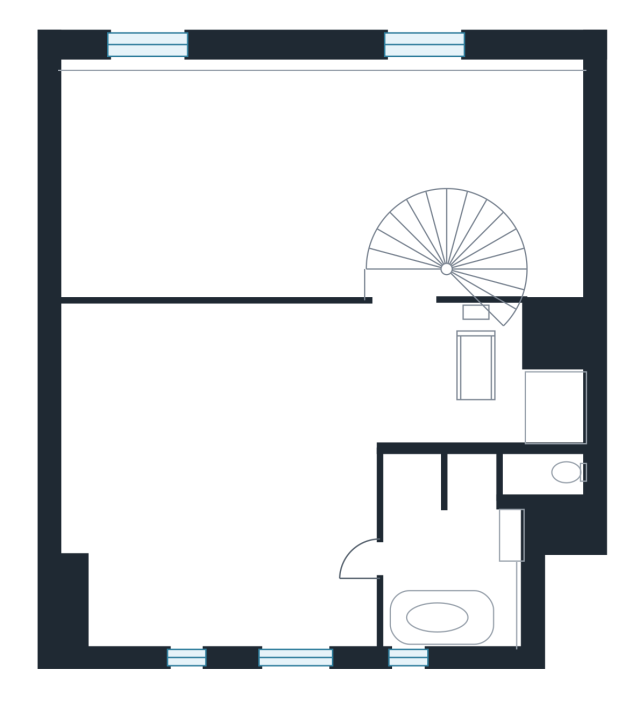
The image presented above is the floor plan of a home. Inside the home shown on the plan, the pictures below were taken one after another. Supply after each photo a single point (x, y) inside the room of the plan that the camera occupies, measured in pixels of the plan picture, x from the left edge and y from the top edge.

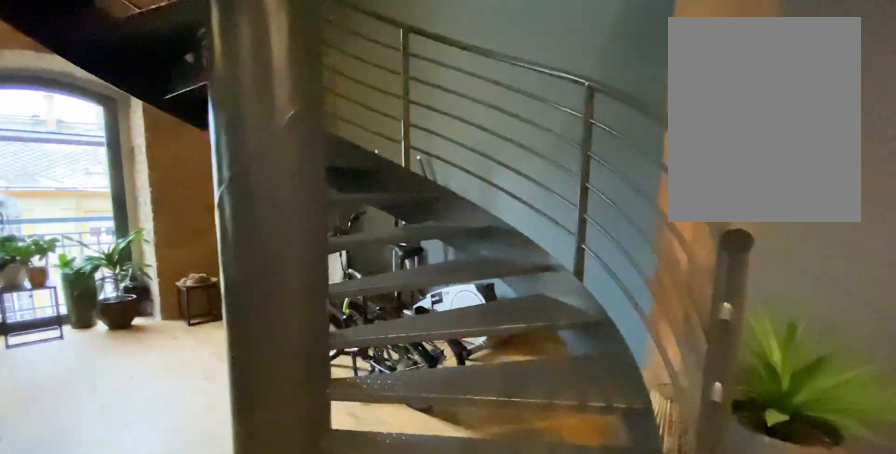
(444, 263)
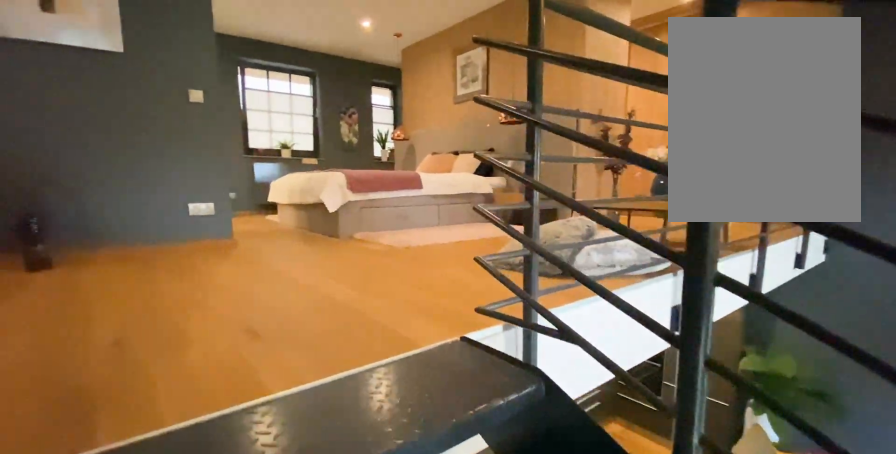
(444, 263)
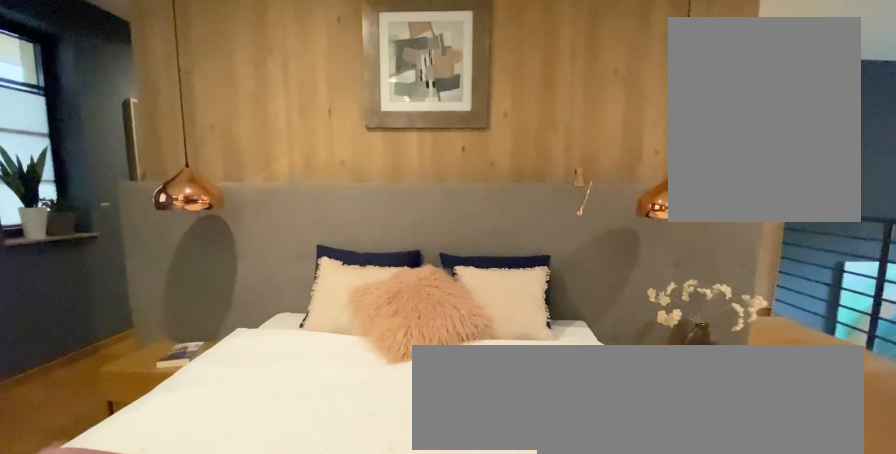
(266, 491)
